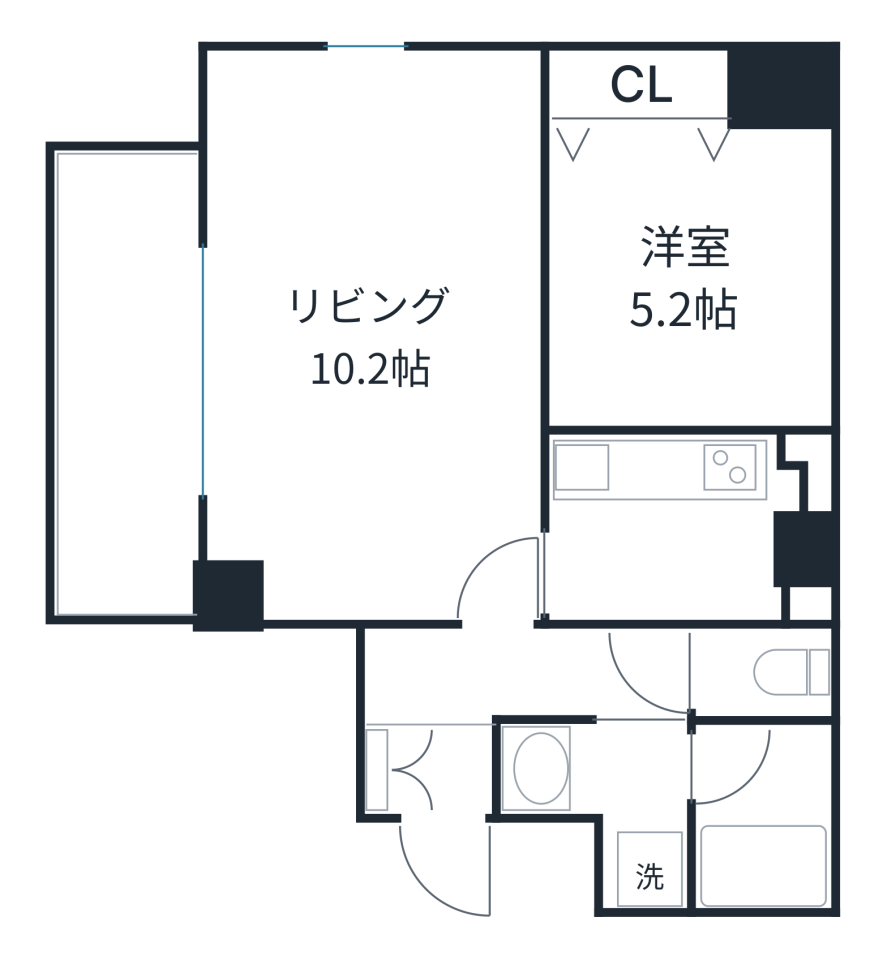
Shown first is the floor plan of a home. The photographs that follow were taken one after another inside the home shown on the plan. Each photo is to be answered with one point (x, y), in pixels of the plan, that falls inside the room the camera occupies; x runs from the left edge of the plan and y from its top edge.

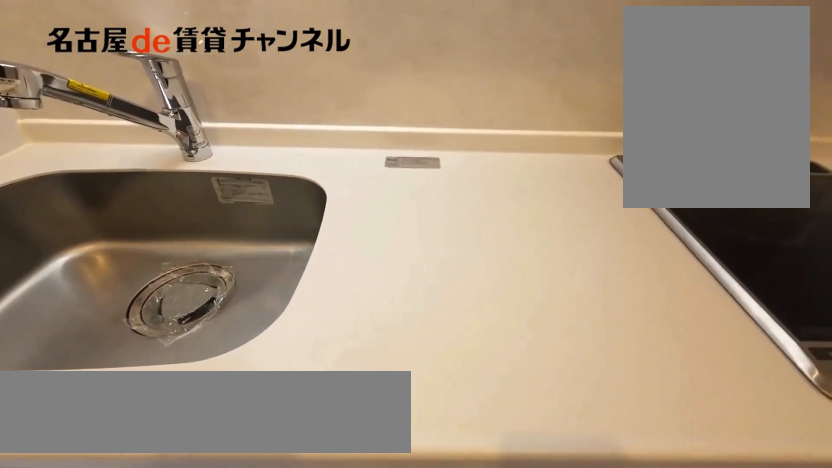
(685, 525)
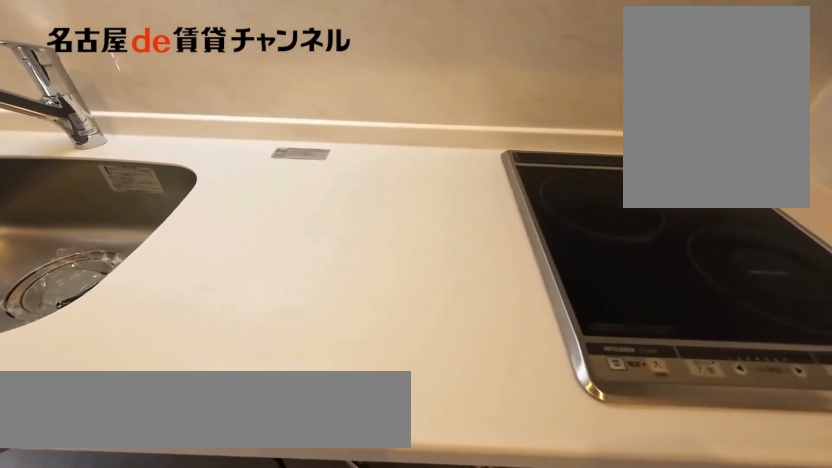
(685, 525)
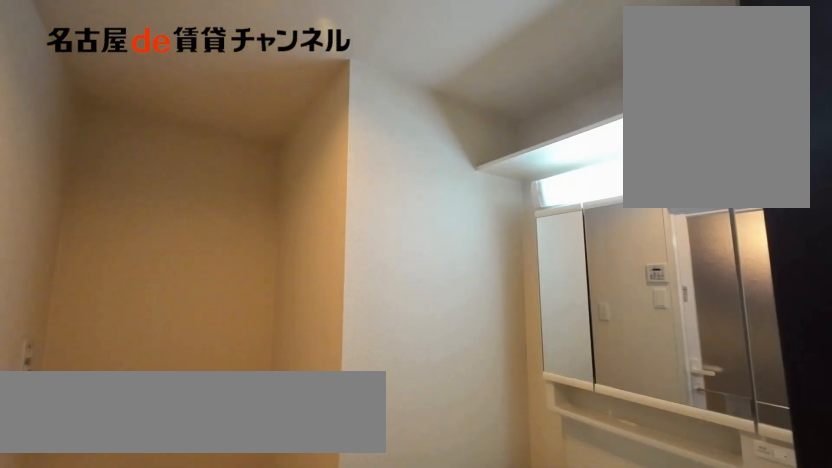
(614, 798)
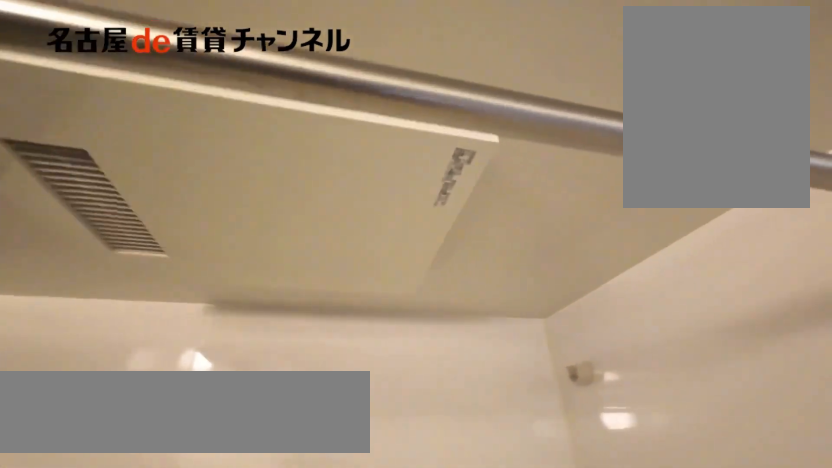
(760, 817)
